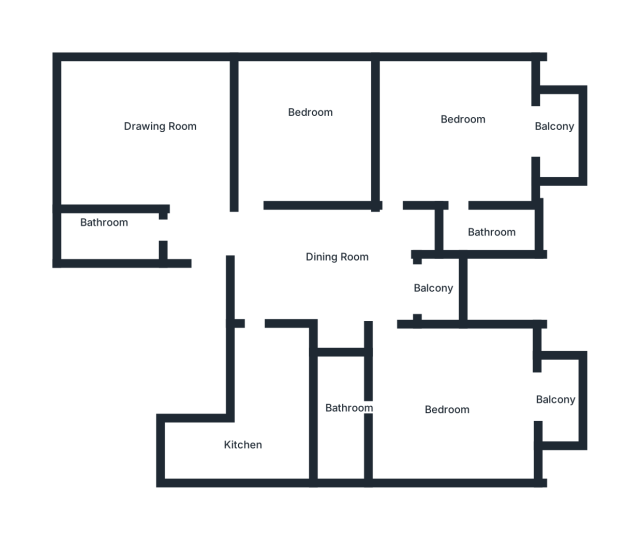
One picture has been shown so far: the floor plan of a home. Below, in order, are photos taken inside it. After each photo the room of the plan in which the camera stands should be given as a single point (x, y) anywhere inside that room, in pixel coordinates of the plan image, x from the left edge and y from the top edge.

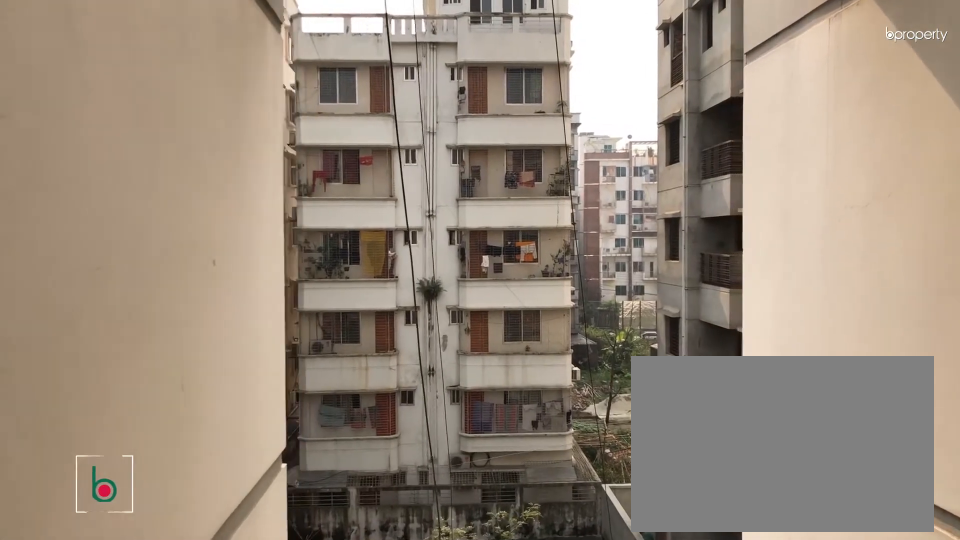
(439, 287)
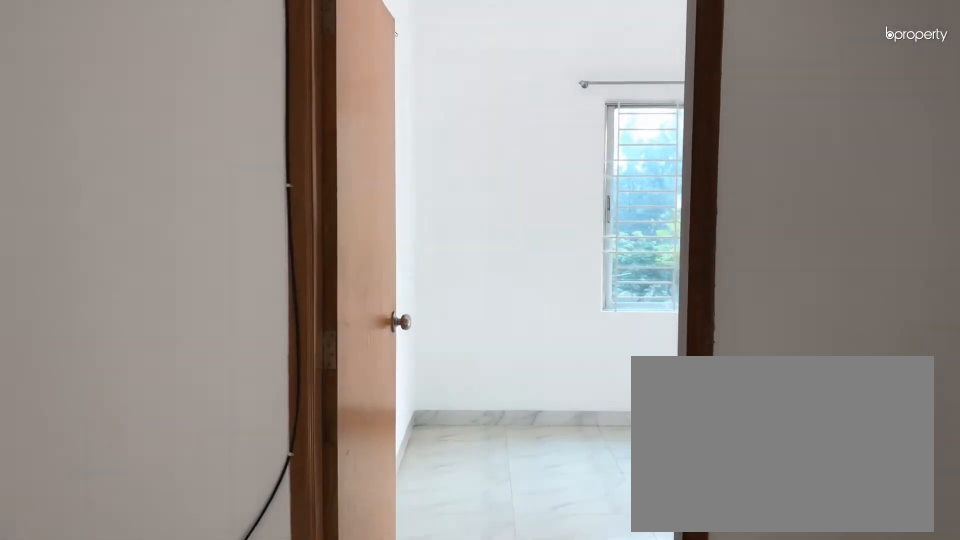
(392, 231)
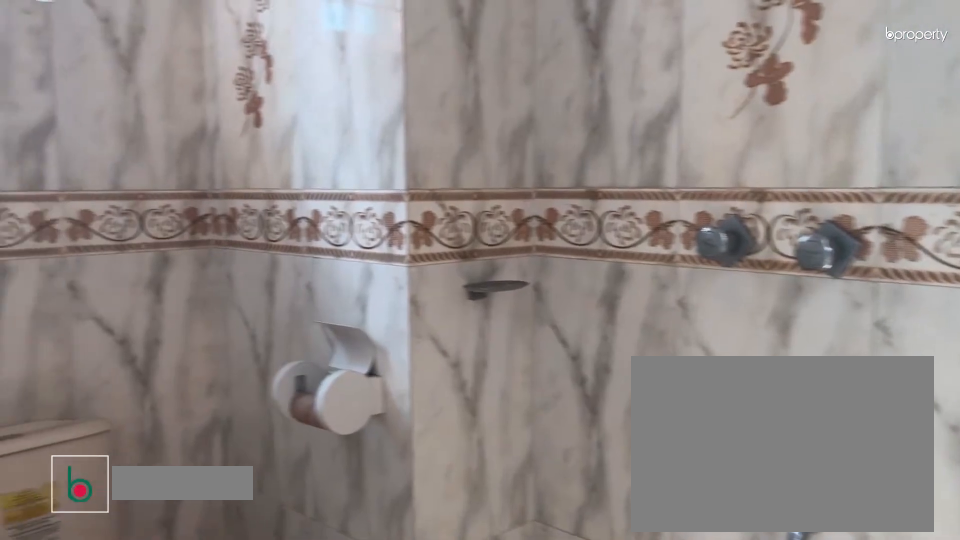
(480, 227)
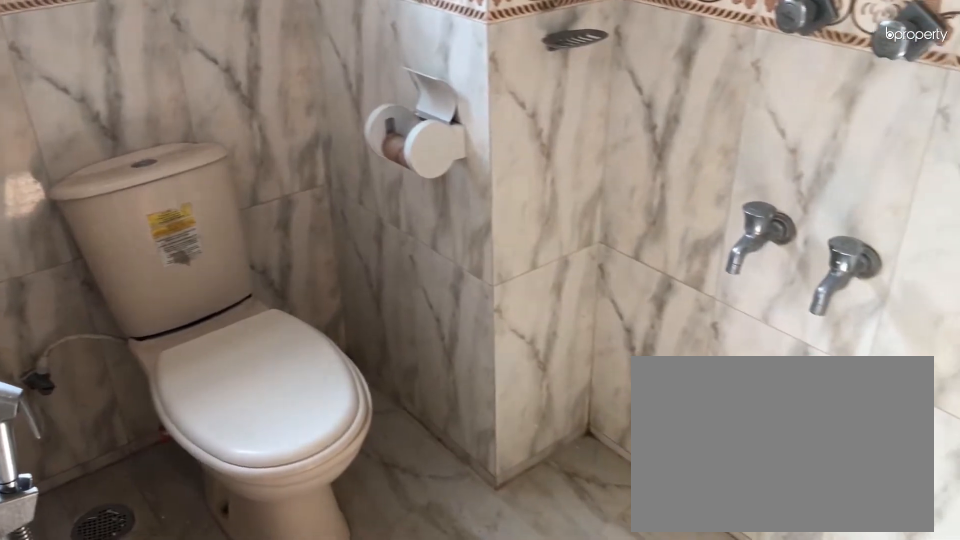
(480, 227)
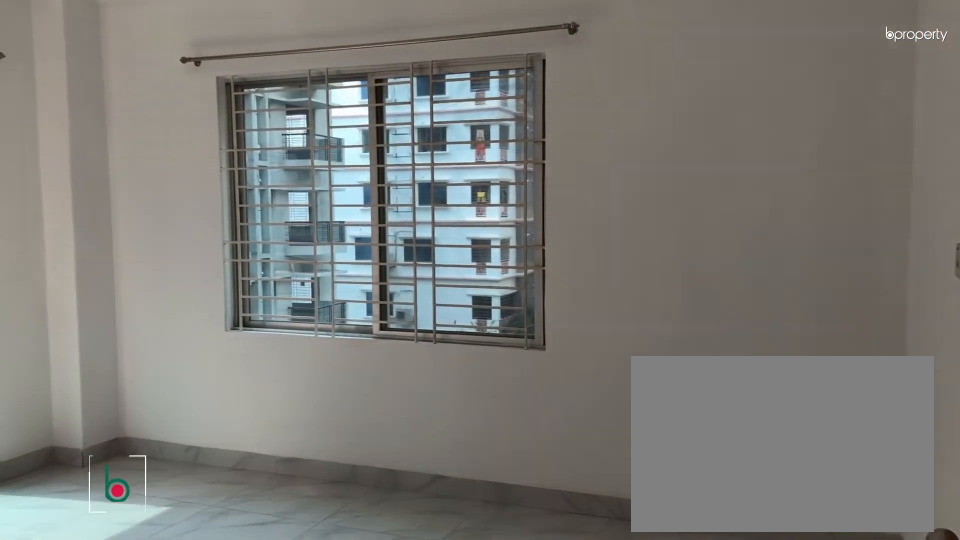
(442, 405)
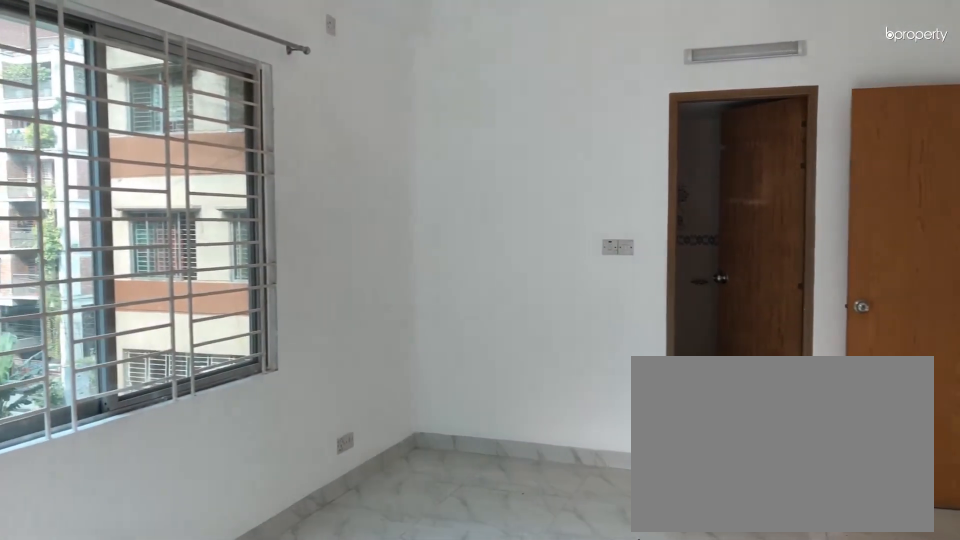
(442, 405)
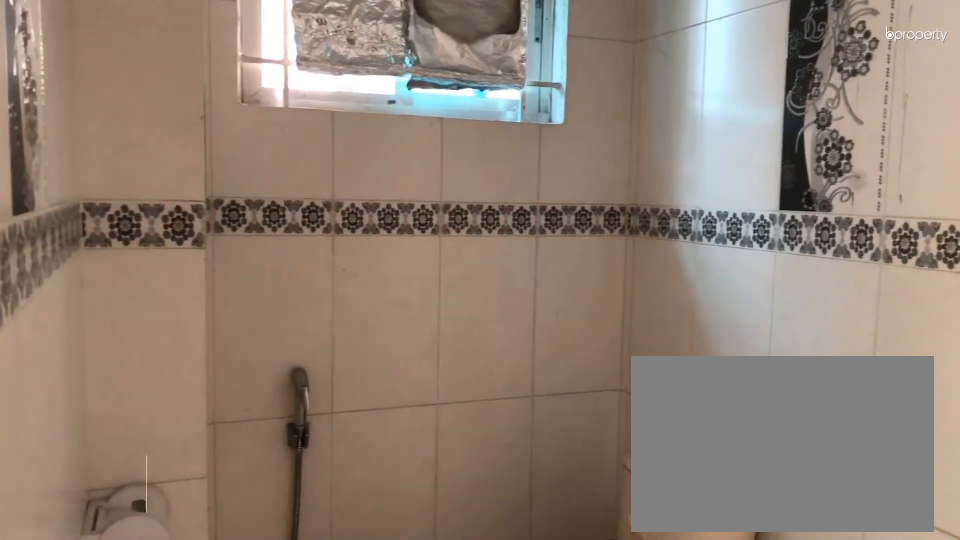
(345, 406)
